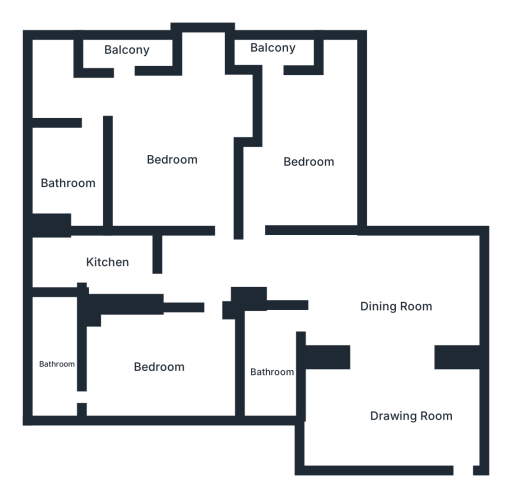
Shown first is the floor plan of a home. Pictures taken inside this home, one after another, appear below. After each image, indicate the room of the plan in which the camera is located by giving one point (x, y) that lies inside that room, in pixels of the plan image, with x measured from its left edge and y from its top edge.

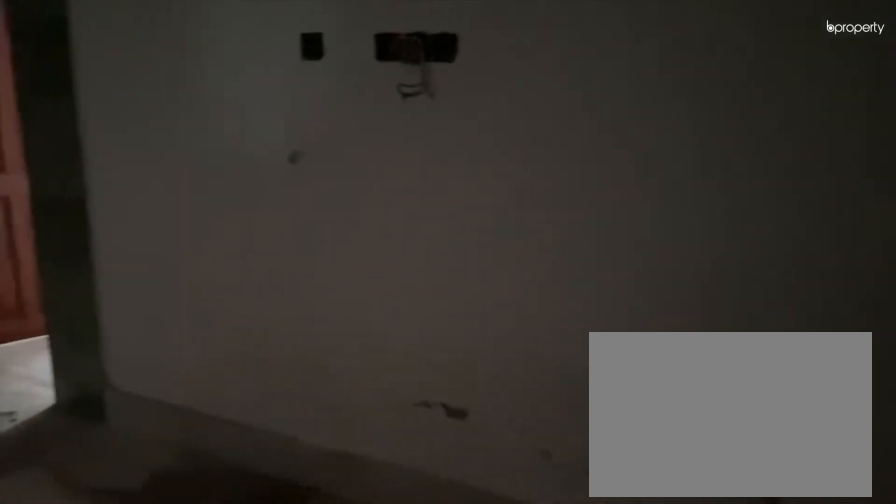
(399, 306)
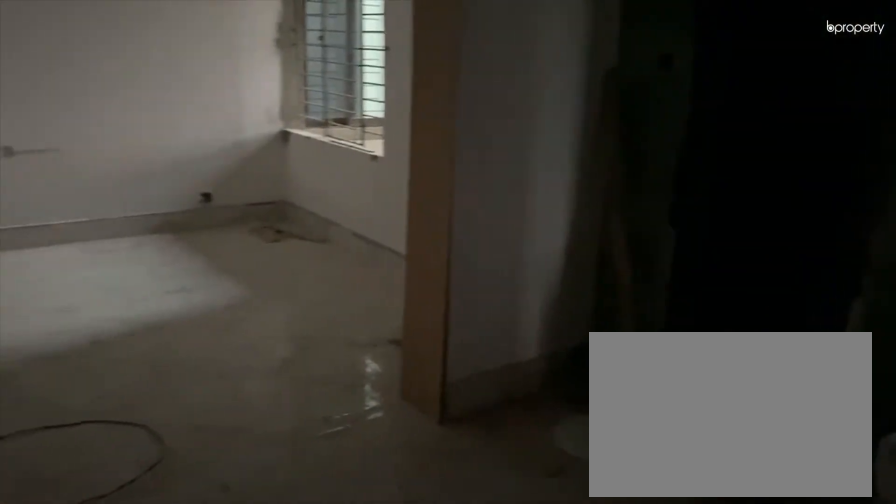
(399, 306)
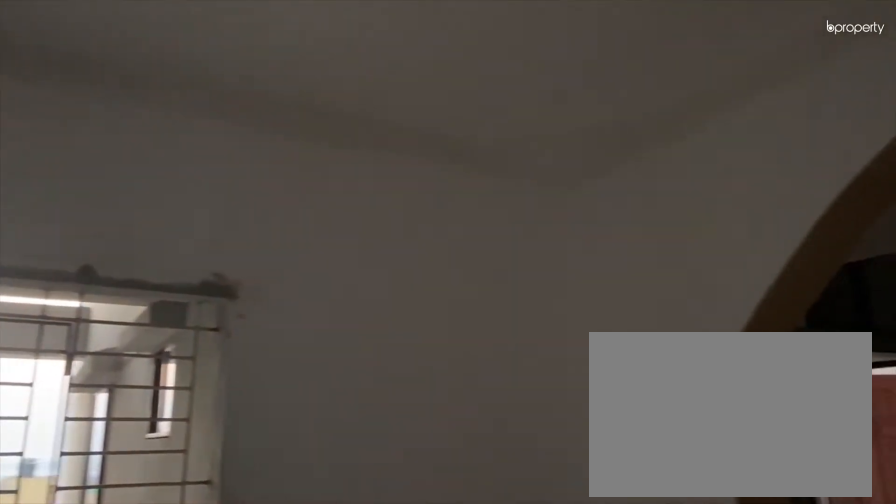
(399, 404)
